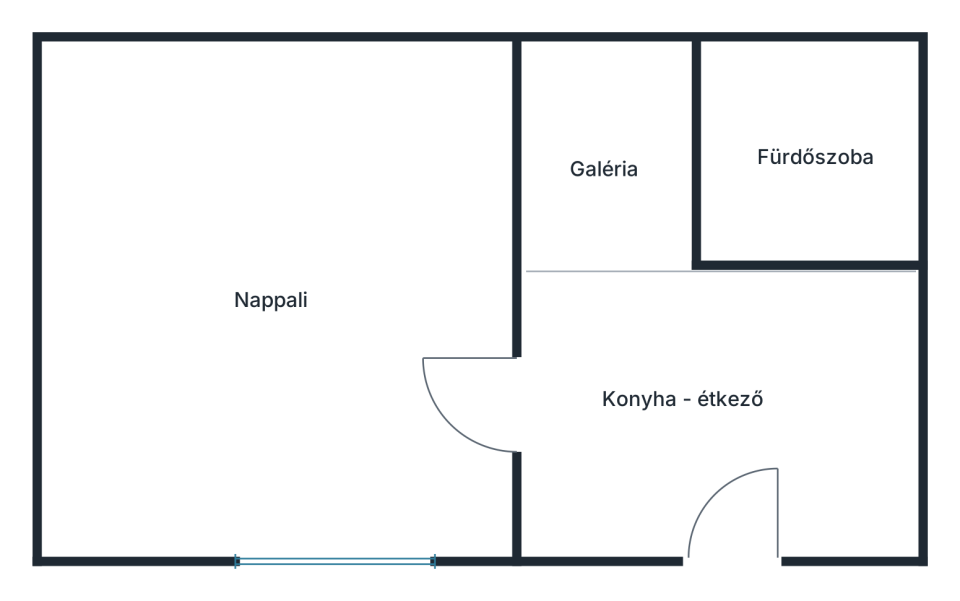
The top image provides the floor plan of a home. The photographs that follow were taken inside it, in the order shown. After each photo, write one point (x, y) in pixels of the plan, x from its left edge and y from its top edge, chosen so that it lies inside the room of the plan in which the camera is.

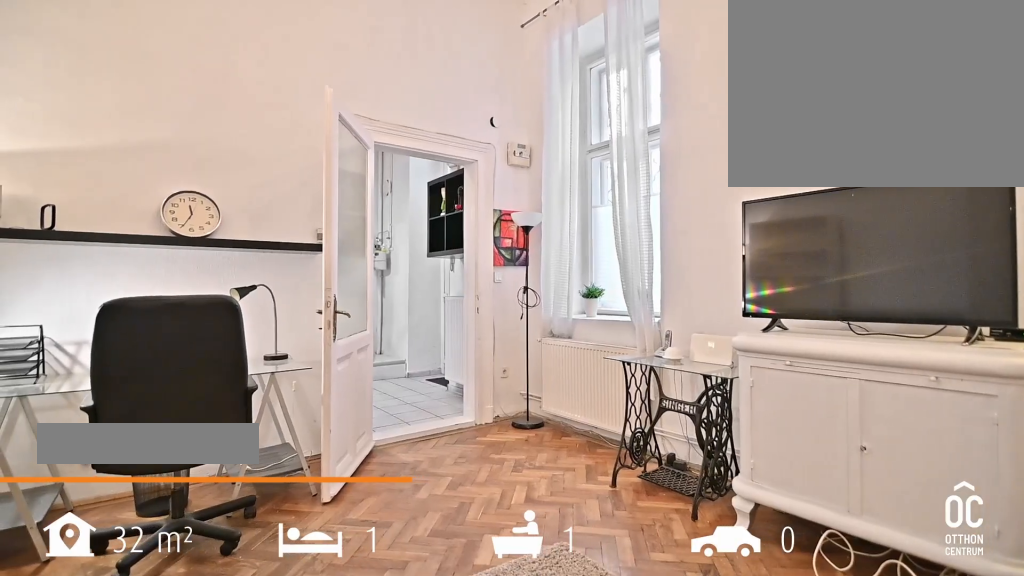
(272, 295)
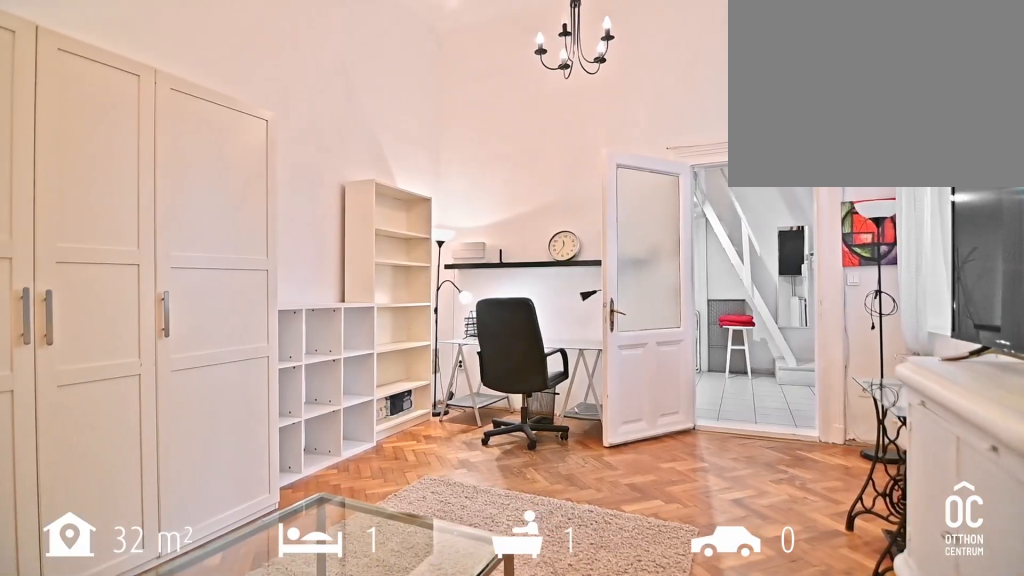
(272, 295)
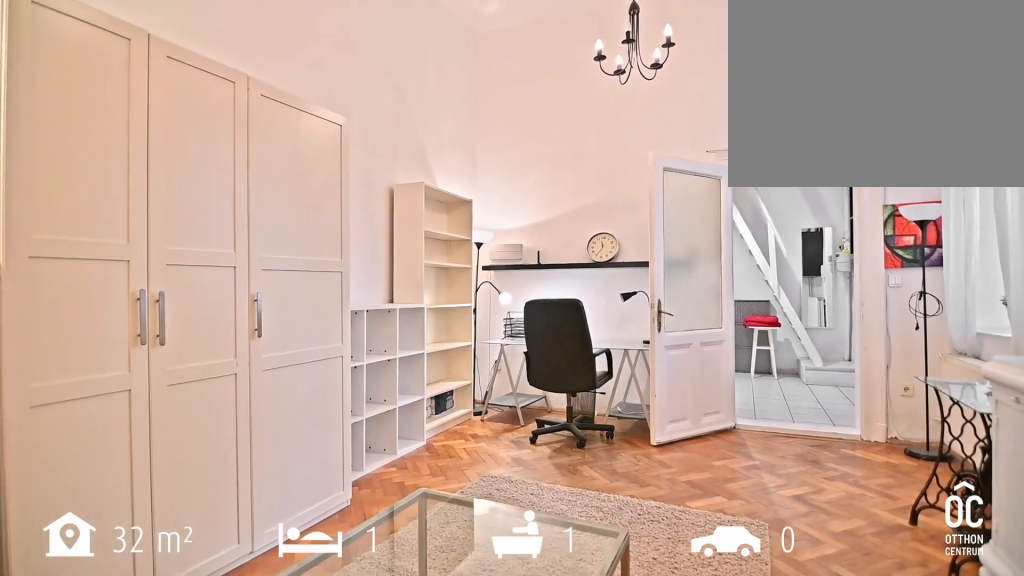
(272, 295)
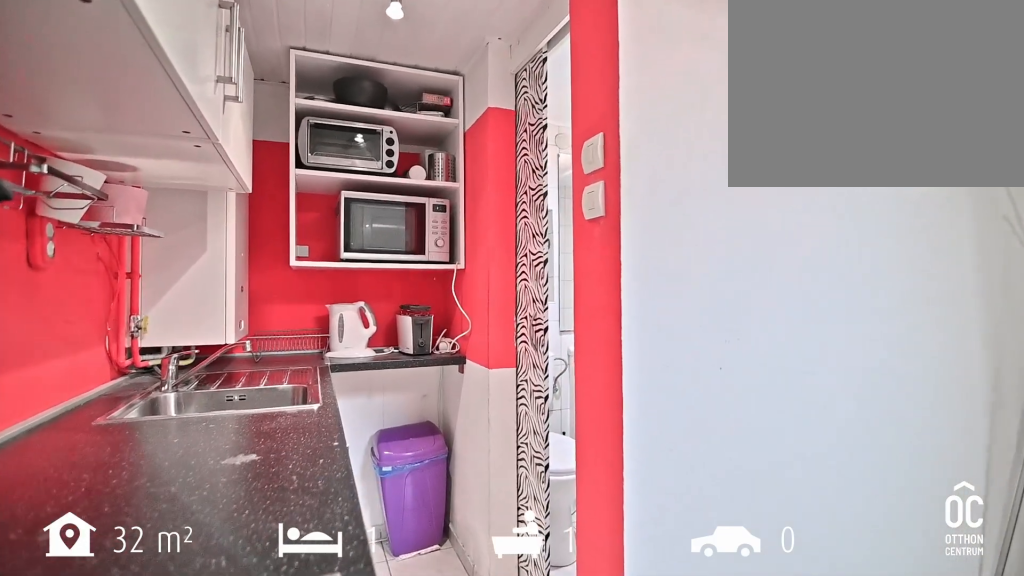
(712, 400)
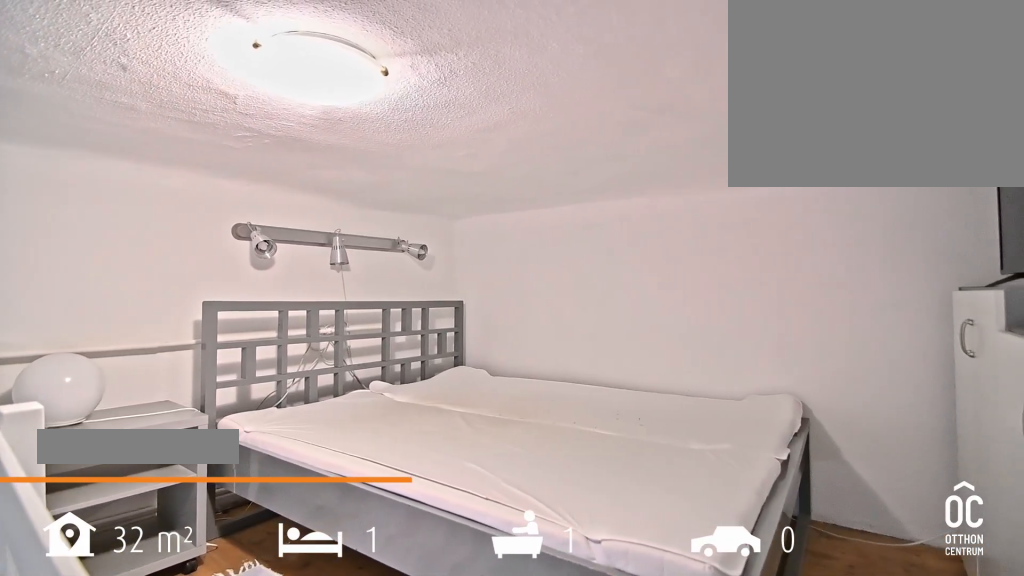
(607, 167)
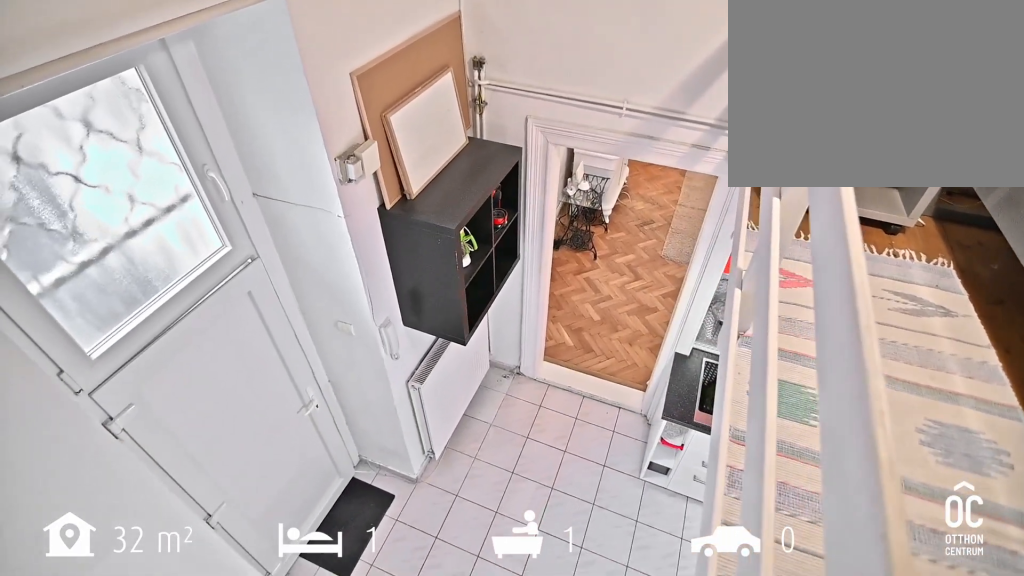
(607, 167)
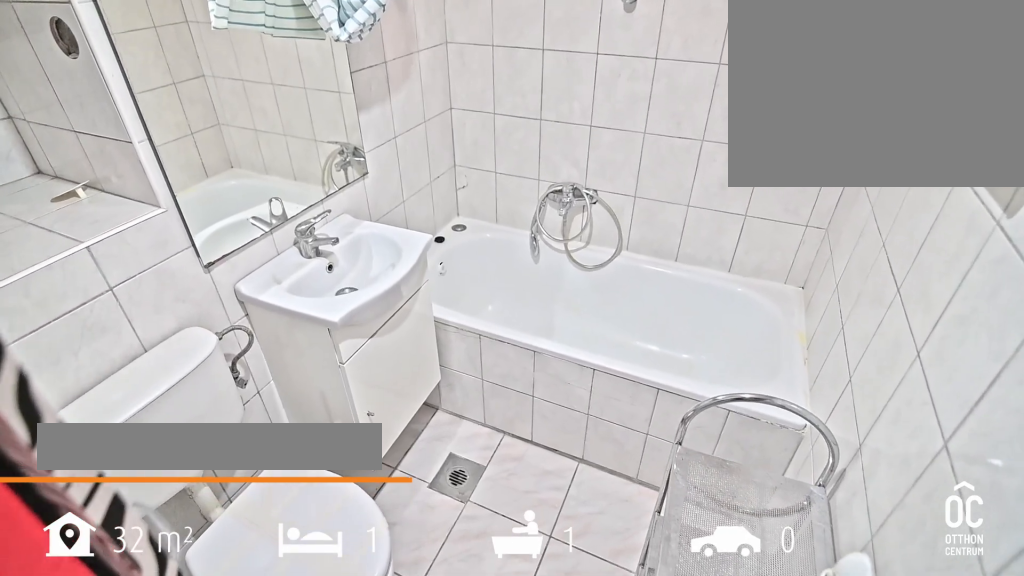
(809, 159)
